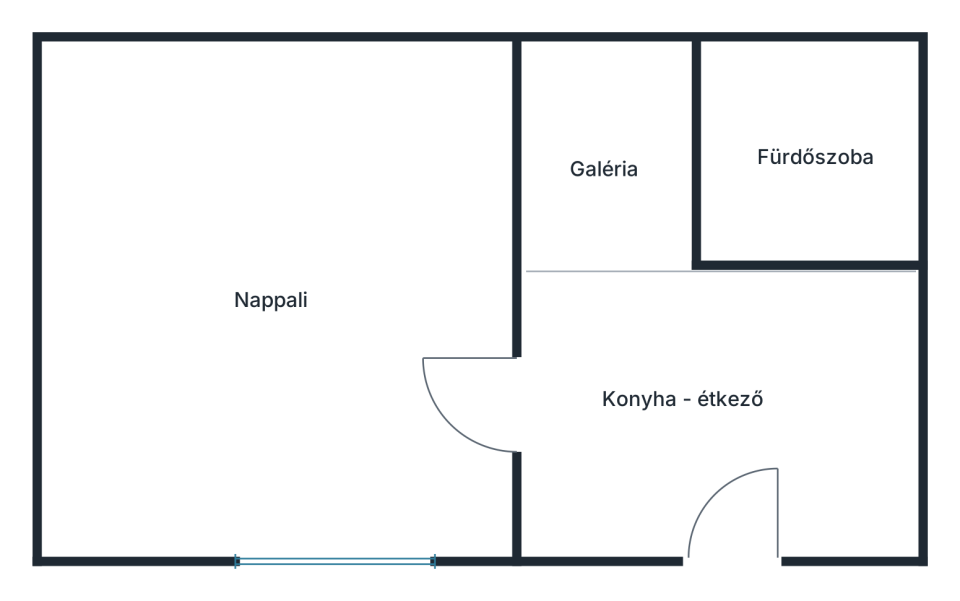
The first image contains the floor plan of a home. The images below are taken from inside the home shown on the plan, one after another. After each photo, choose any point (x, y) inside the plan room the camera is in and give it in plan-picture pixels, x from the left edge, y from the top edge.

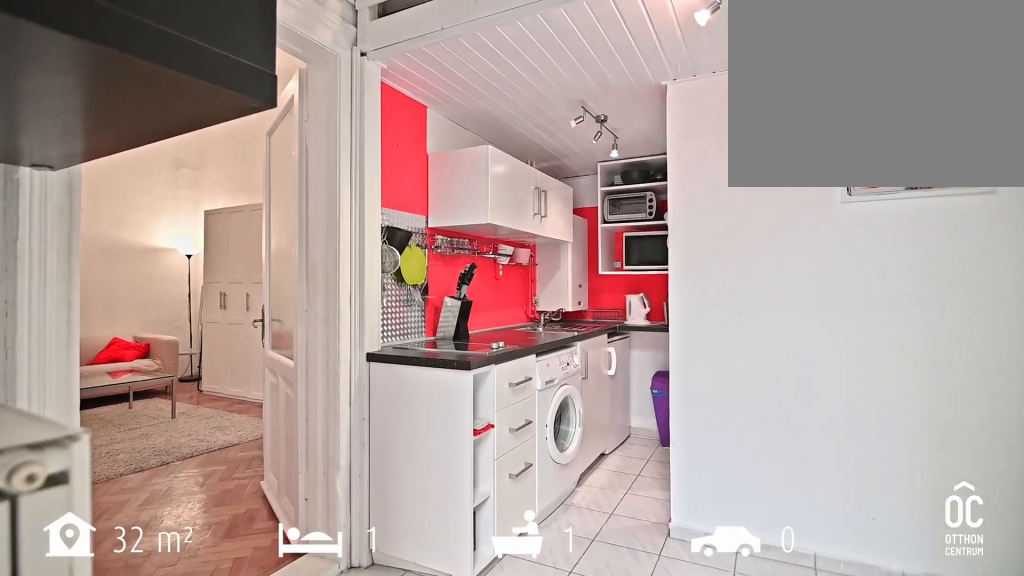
(712, 400)
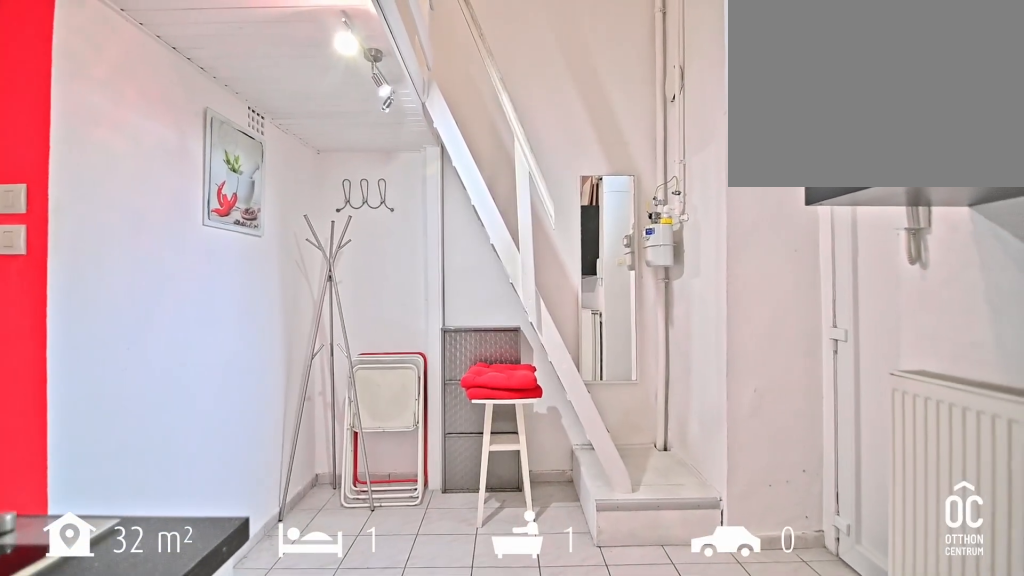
(712, 400)
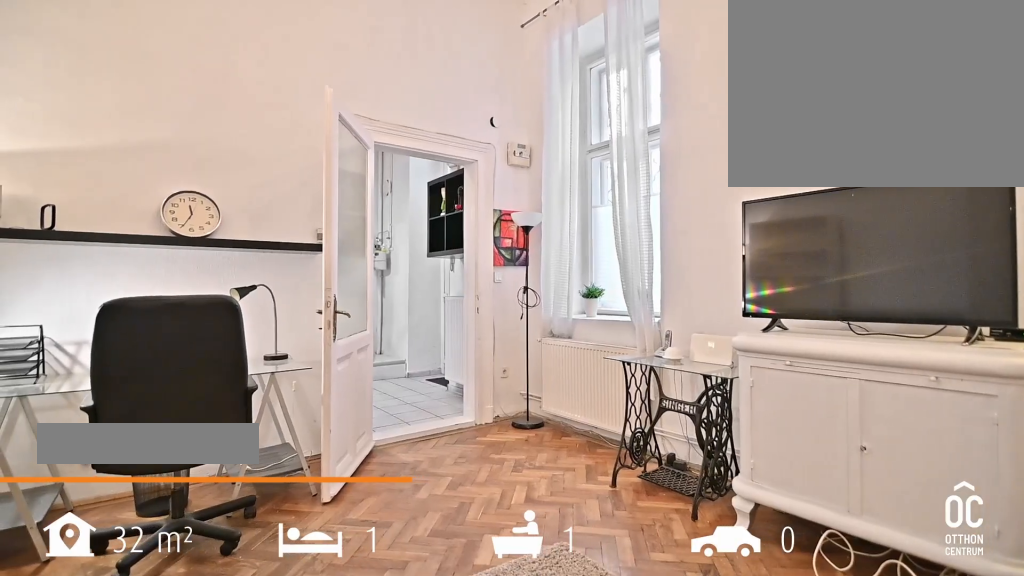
(272, 295)
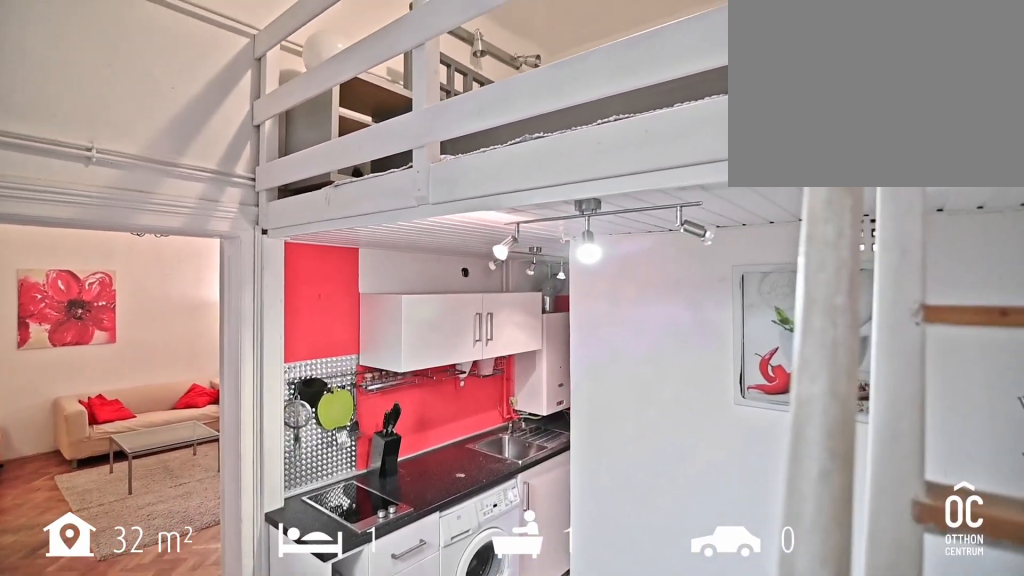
(711, 400)
